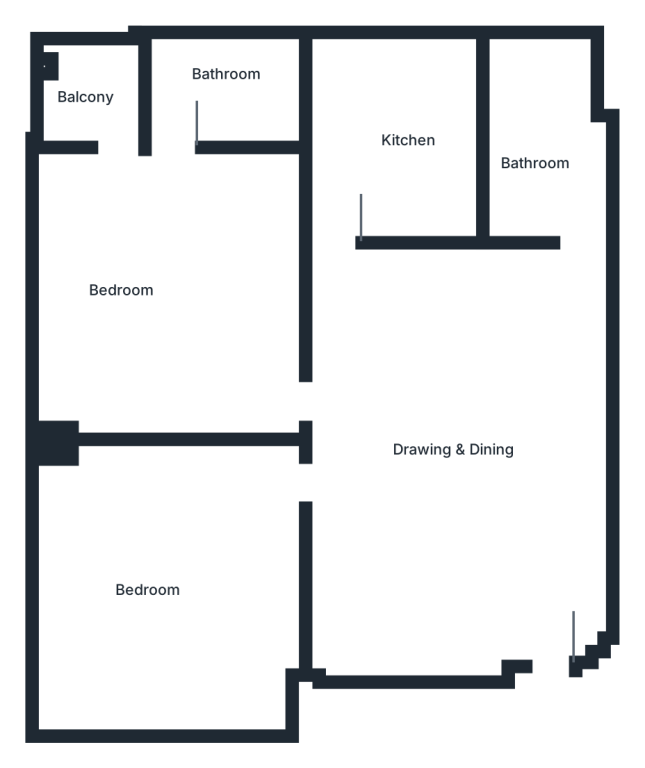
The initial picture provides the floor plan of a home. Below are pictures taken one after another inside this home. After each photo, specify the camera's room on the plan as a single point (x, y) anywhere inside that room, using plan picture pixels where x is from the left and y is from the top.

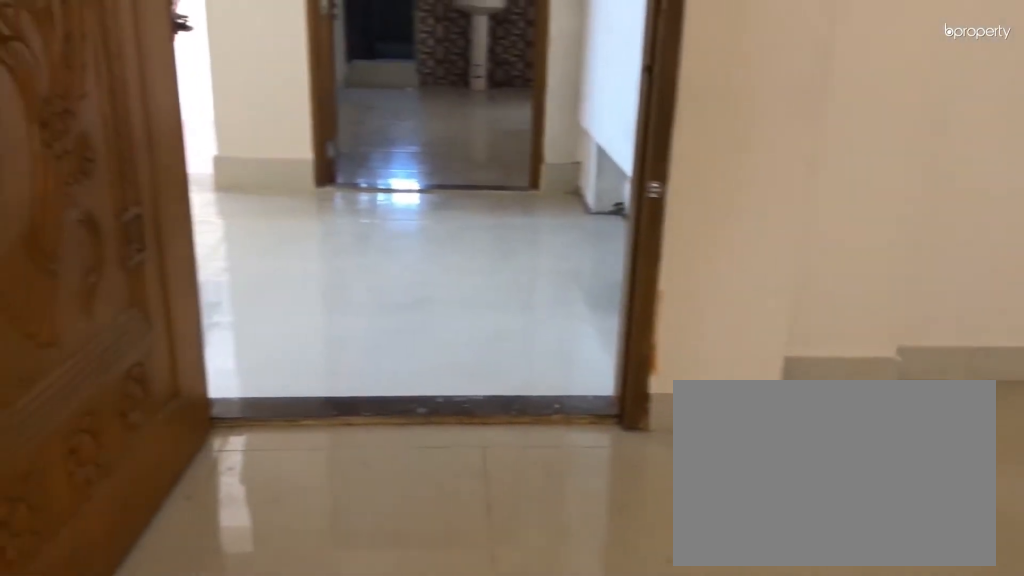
(473, 427)
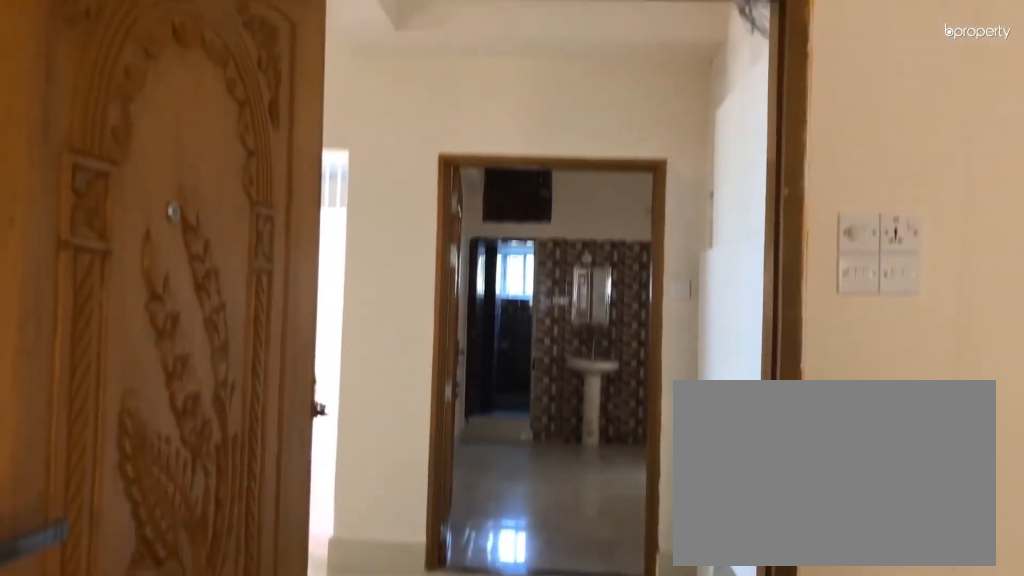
(473, 427)
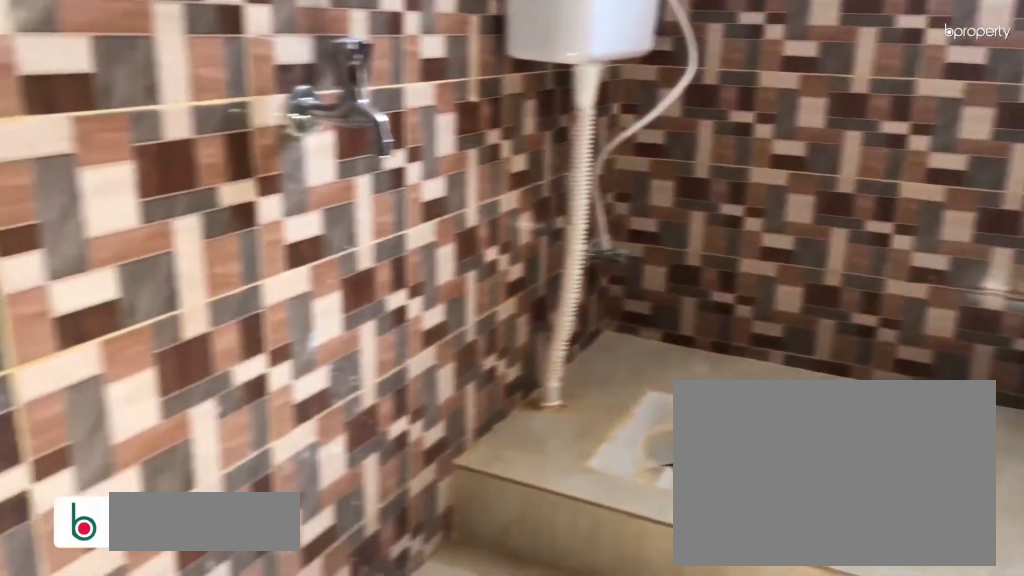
(552, 174)
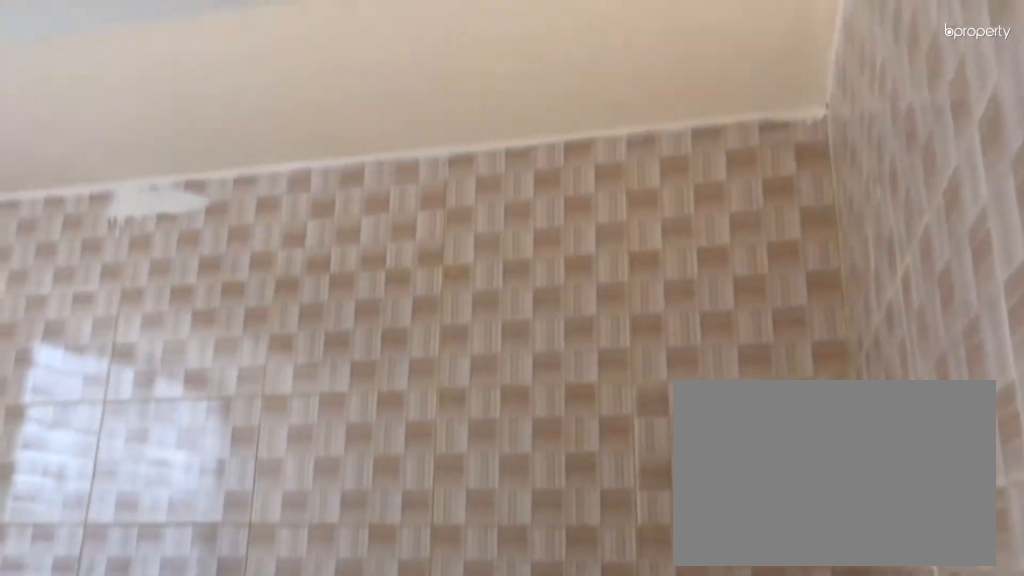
(396, 147)
